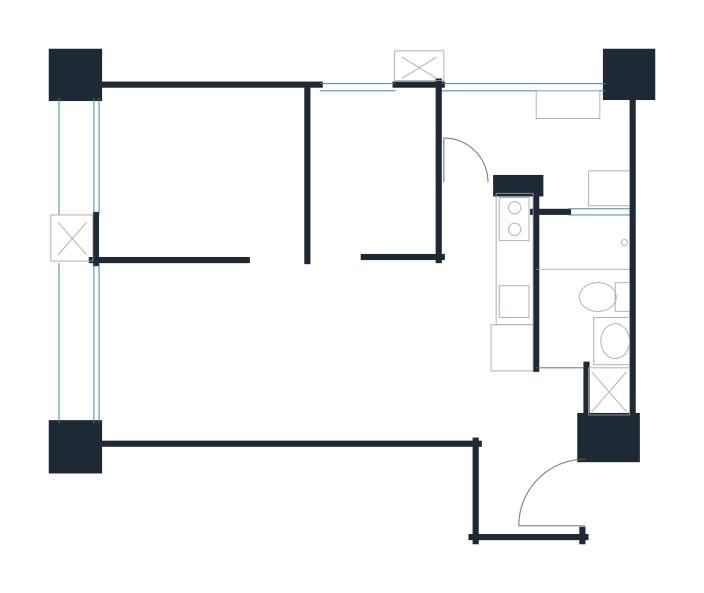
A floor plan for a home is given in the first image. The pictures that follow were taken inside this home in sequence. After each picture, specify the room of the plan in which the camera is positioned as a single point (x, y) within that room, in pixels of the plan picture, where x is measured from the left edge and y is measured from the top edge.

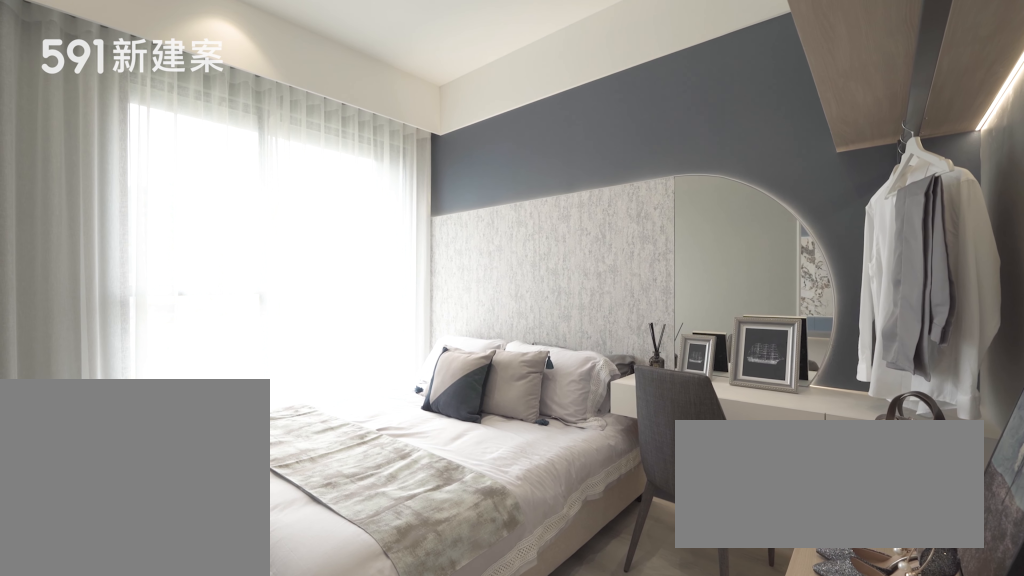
(199, 170)
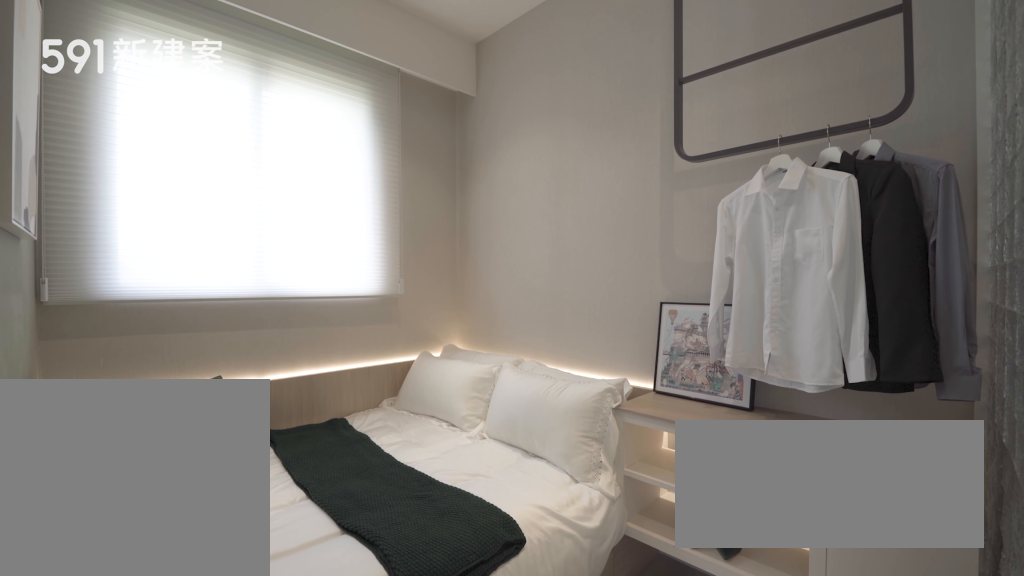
(371, 170)
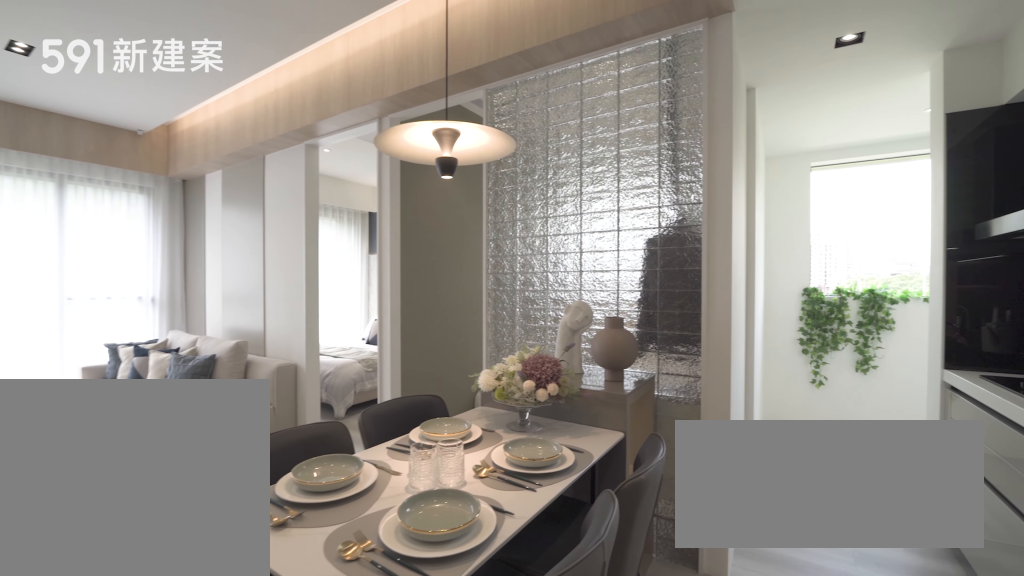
(376, 349)
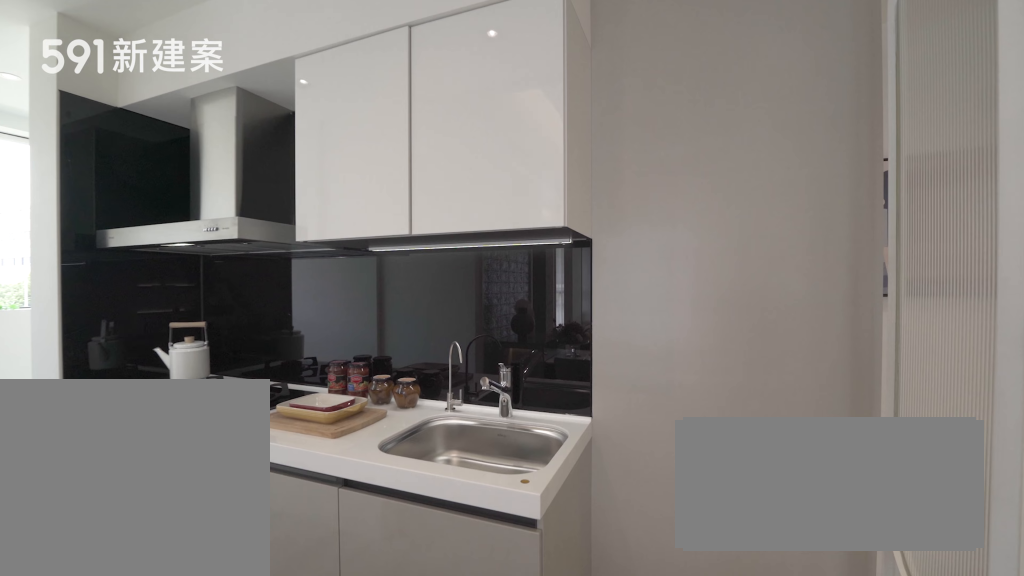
(486, 283)
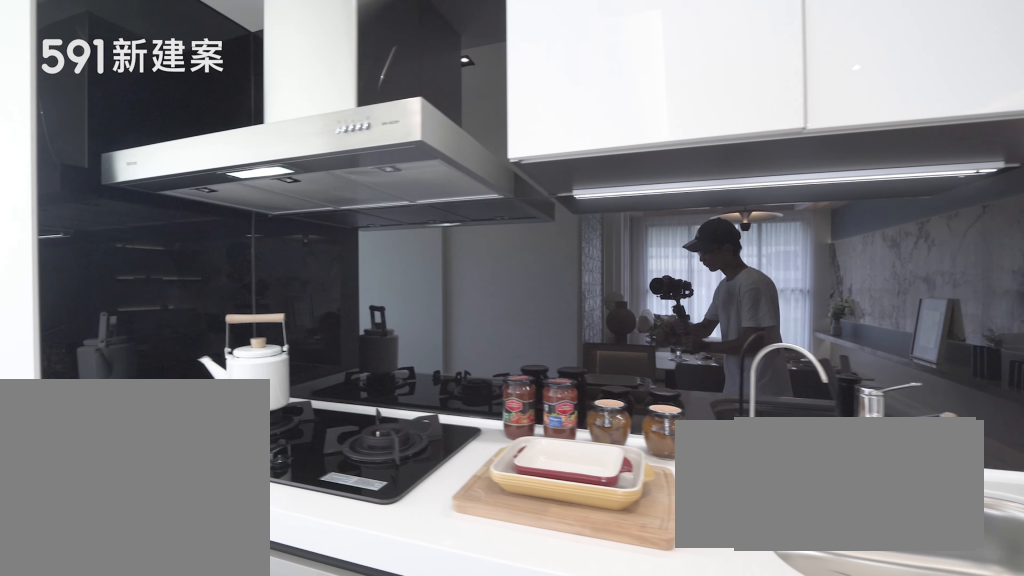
(486, 283)
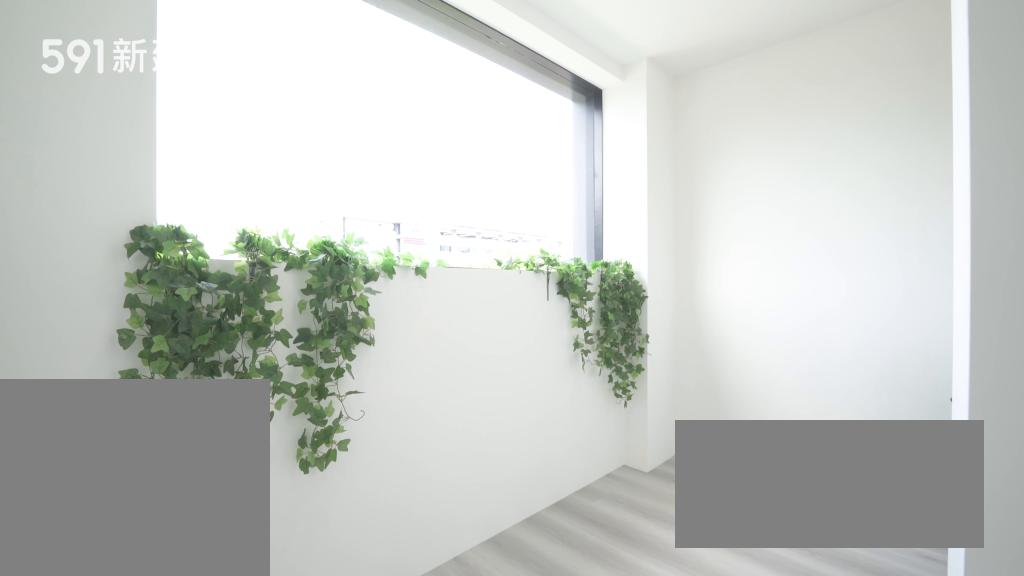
(542, 144)
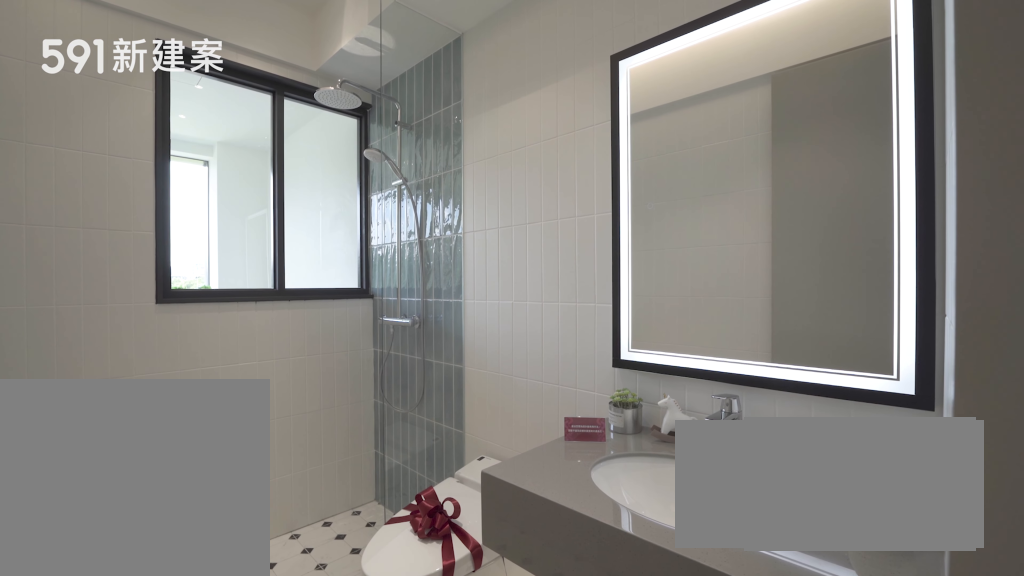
(583, 286)
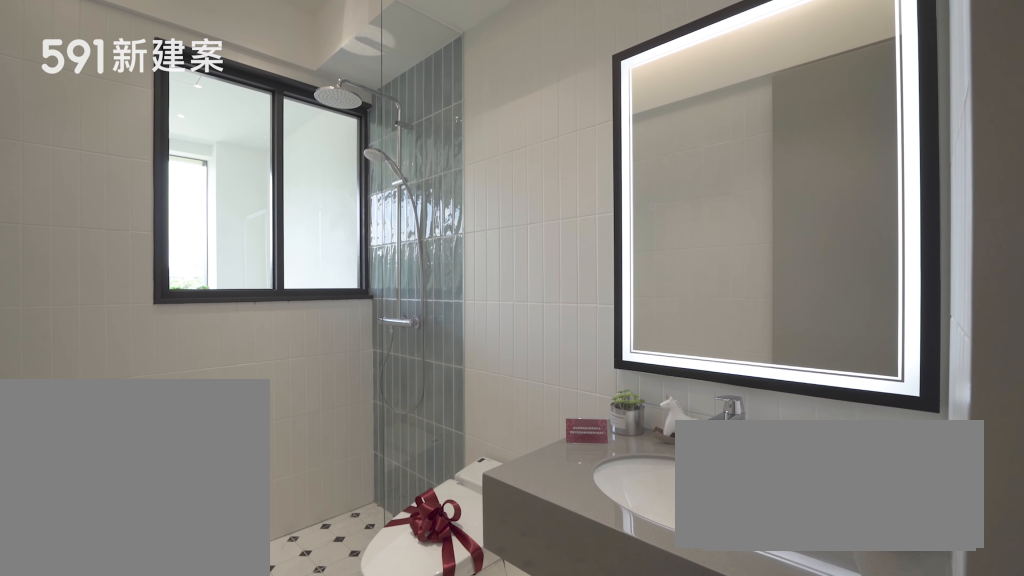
(583, 286)
